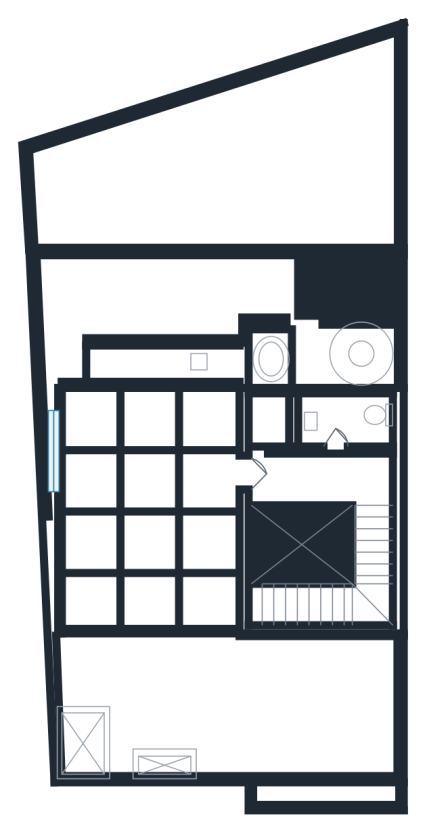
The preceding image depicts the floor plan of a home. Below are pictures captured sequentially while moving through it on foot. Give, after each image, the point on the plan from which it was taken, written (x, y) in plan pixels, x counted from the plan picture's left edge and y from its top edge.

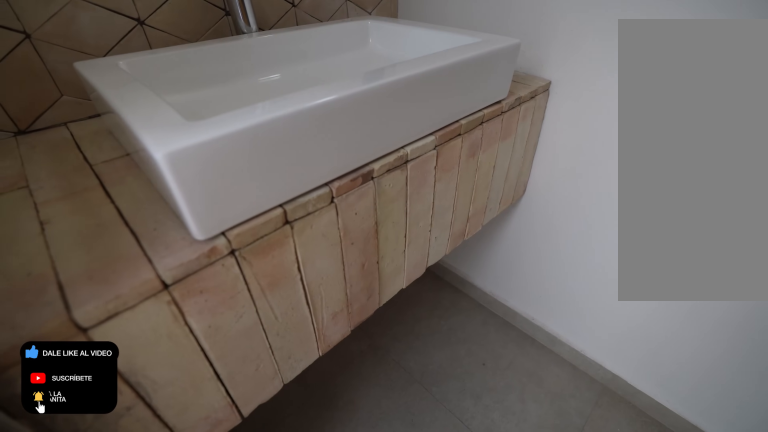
(332, 428)
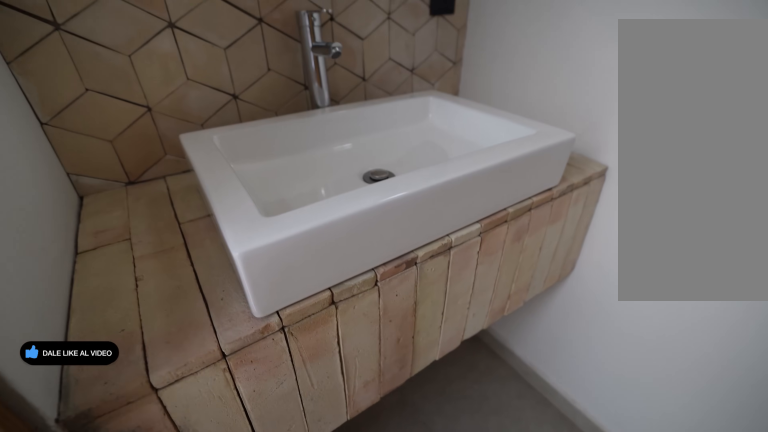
(332, 428)
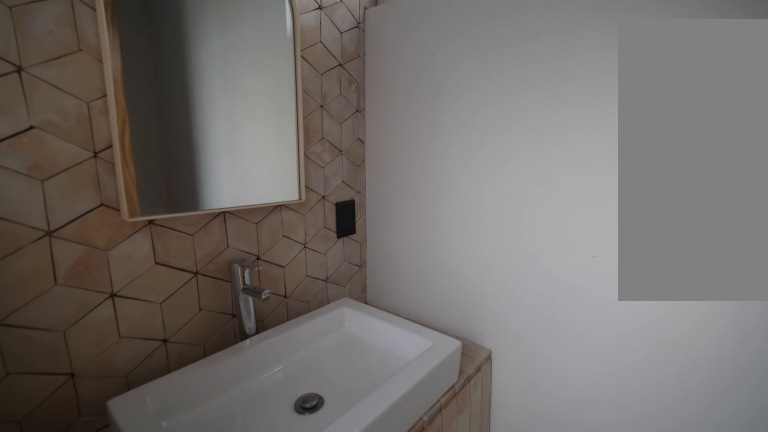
(332, 448)
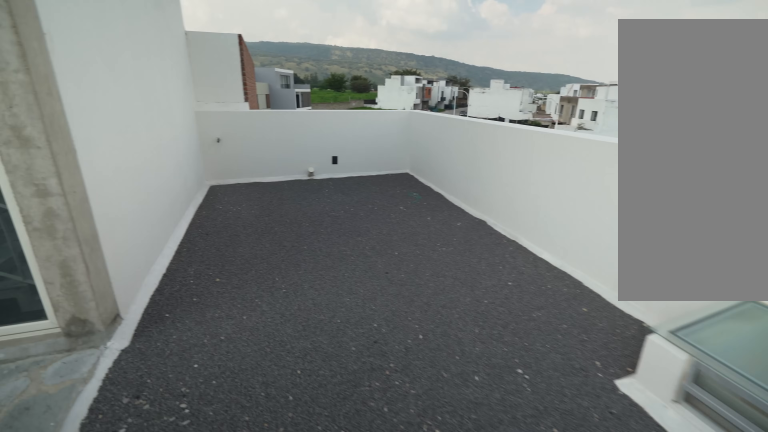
(77, 656)
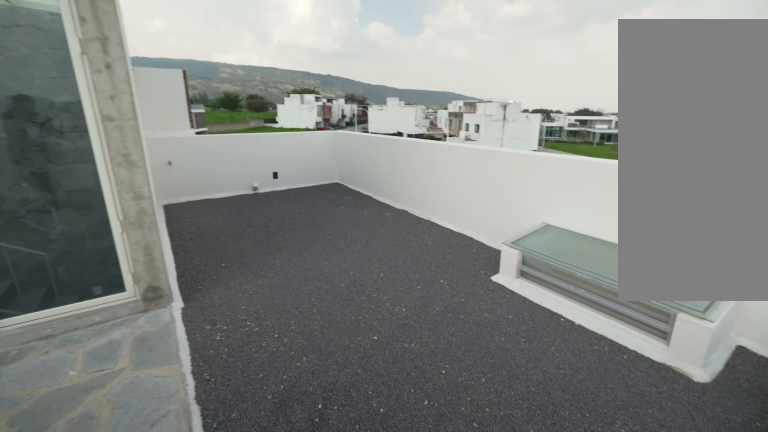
(95, 618)
